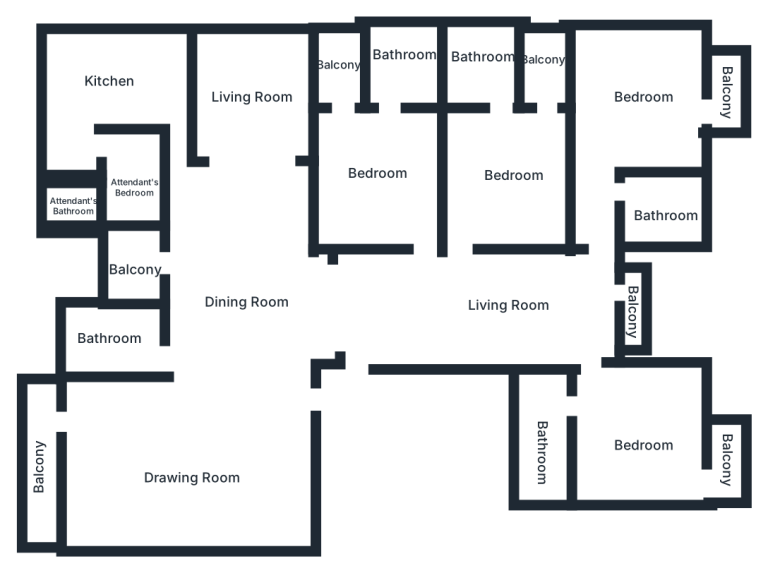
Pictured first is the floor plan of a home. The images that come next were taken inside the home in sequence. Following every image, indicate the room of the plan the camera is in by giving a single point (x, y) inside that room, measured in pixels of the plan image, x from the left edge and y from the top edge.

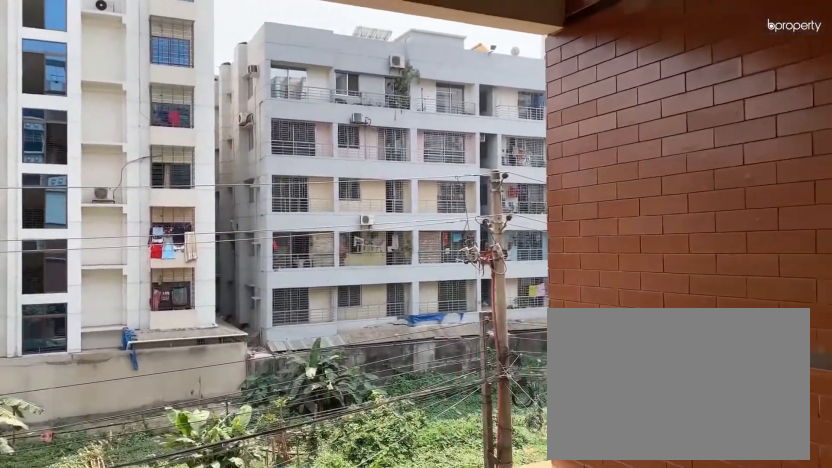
(634, 314)
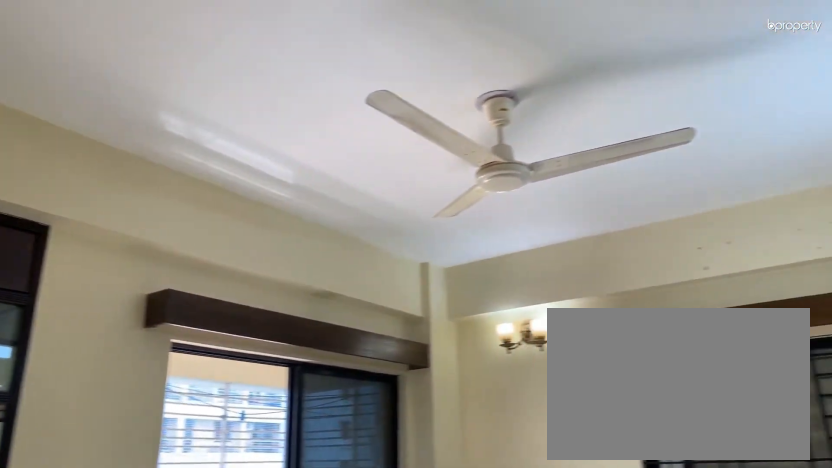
(633, 436)
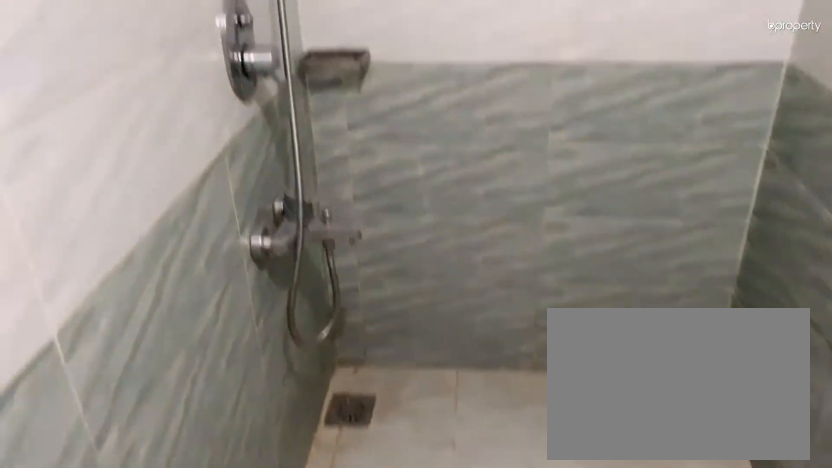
(542, 444)
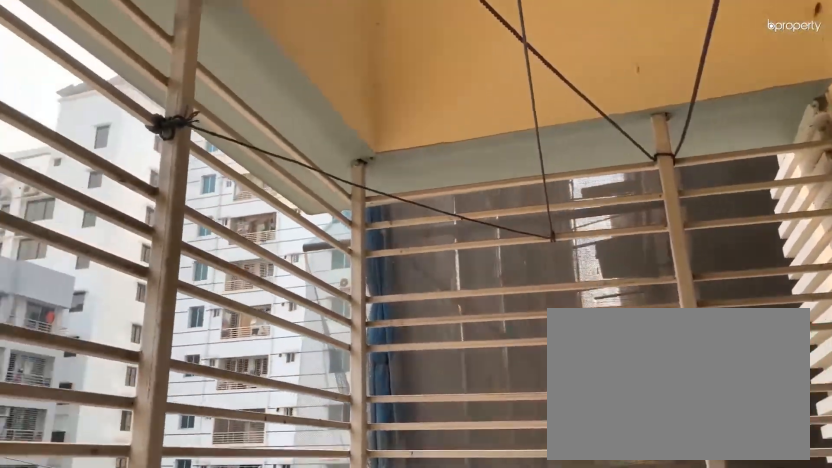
(731, 451)
